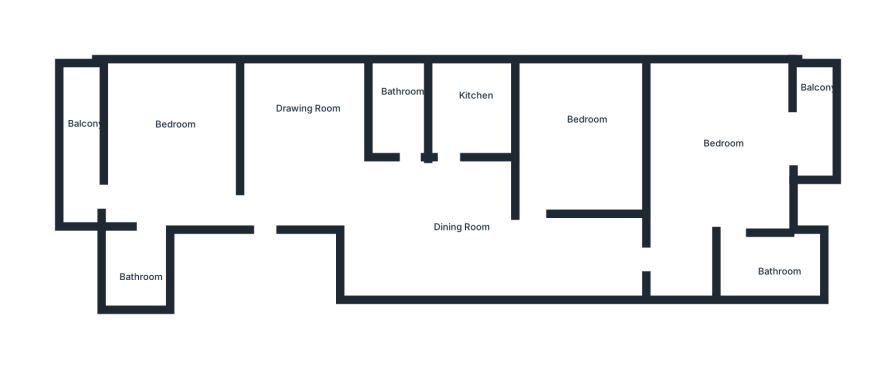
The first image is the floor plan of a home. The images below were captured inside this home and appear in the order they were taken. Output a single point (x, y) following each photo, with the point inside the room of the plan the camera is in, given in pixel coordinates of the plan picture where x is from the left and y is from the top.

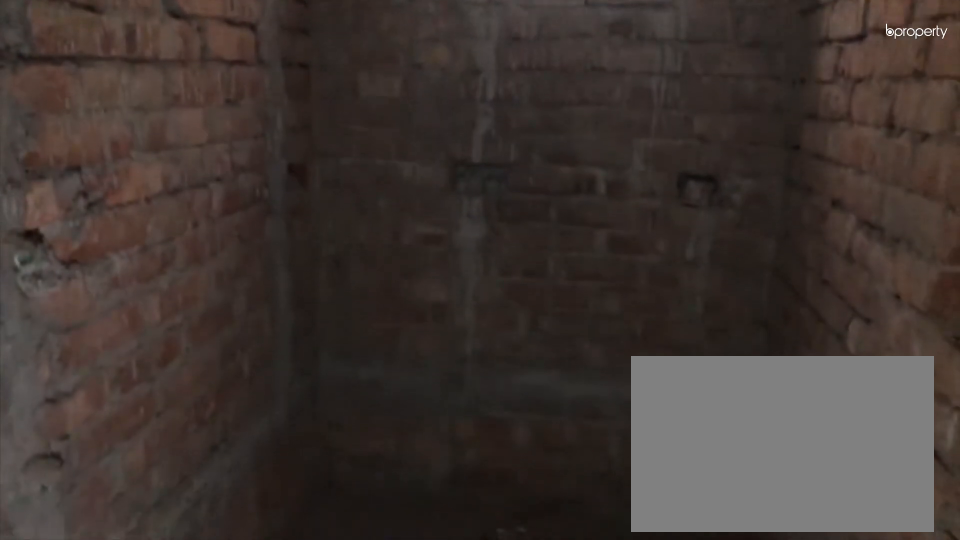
(401, 104)
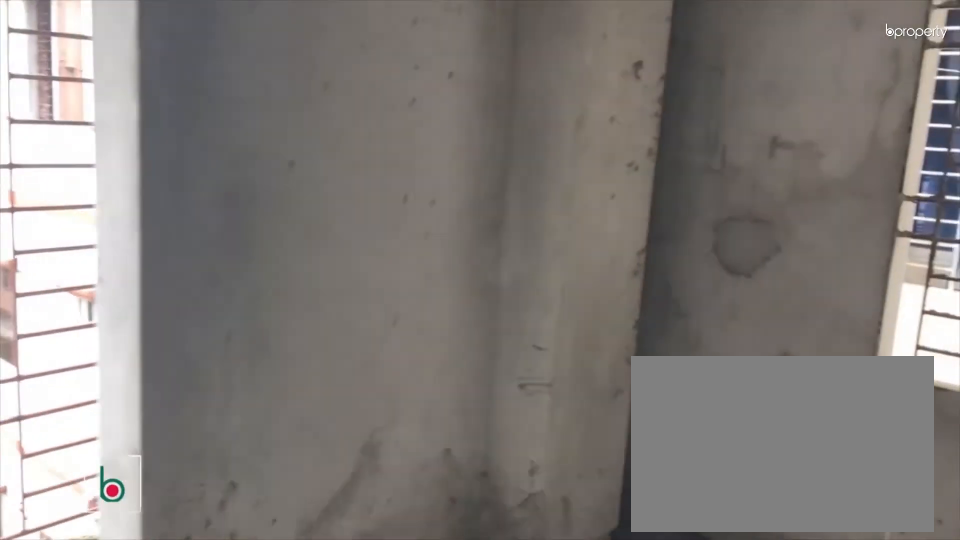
(154, 135)
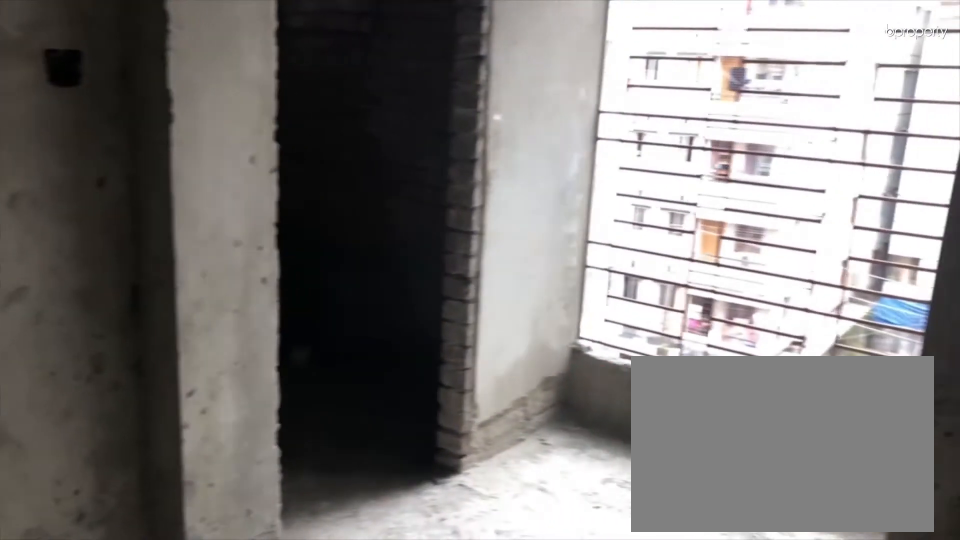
(154, 135)
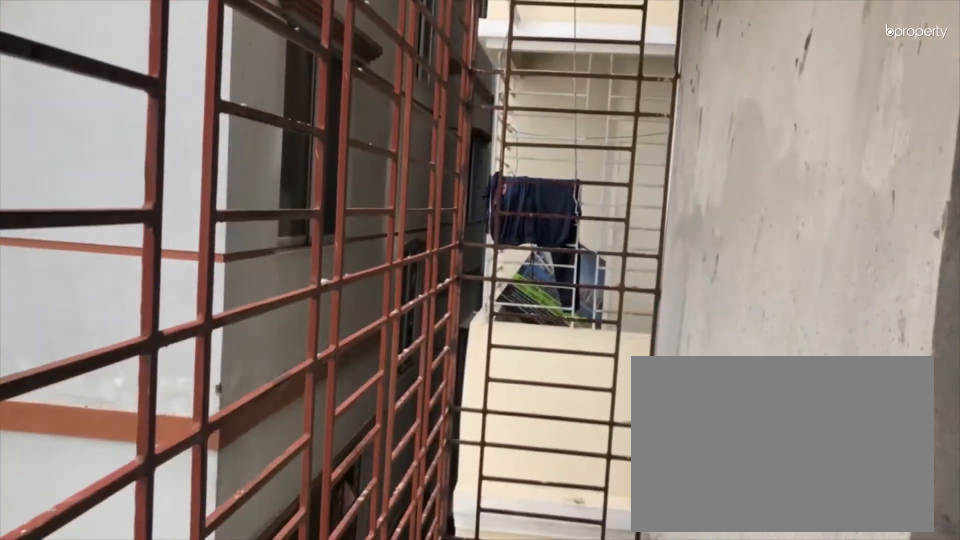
(80, 144)
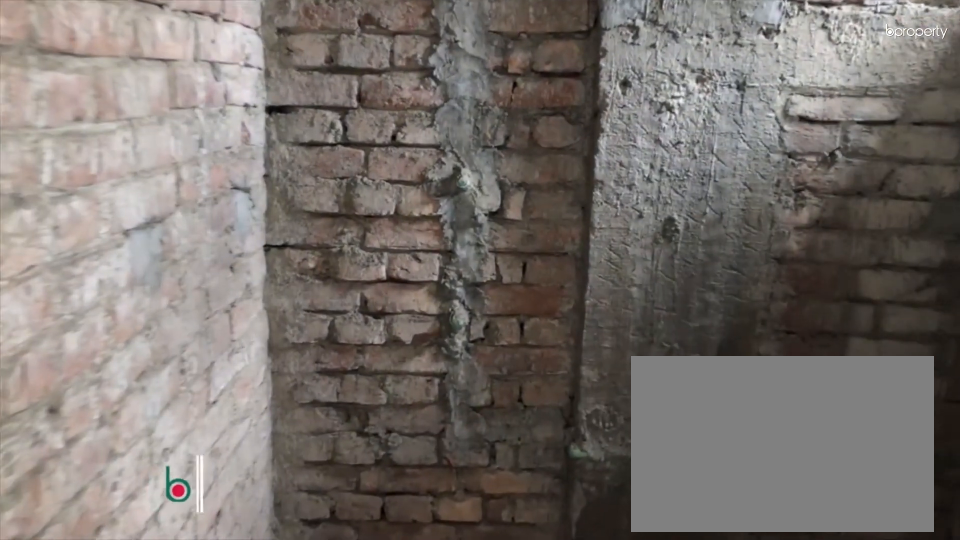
(139, 280)
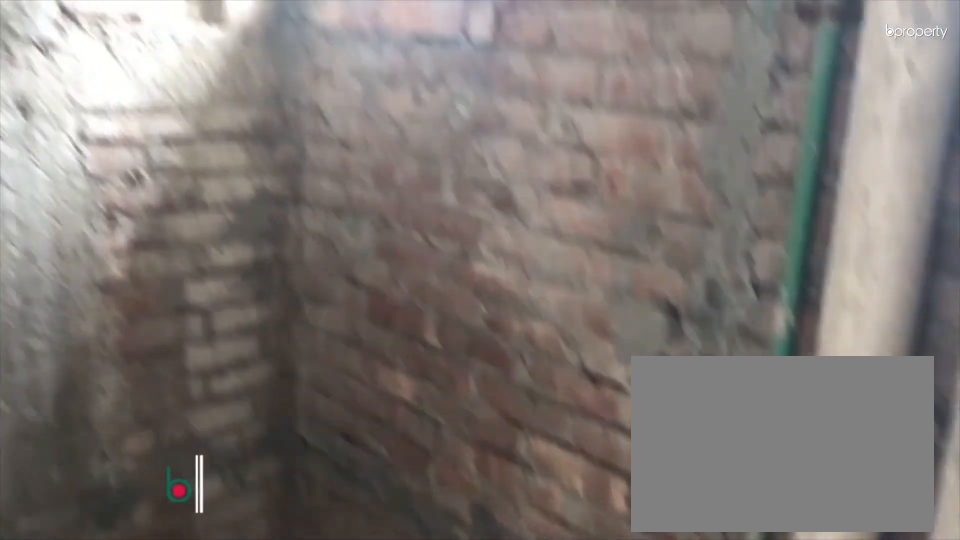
(139, 280)
